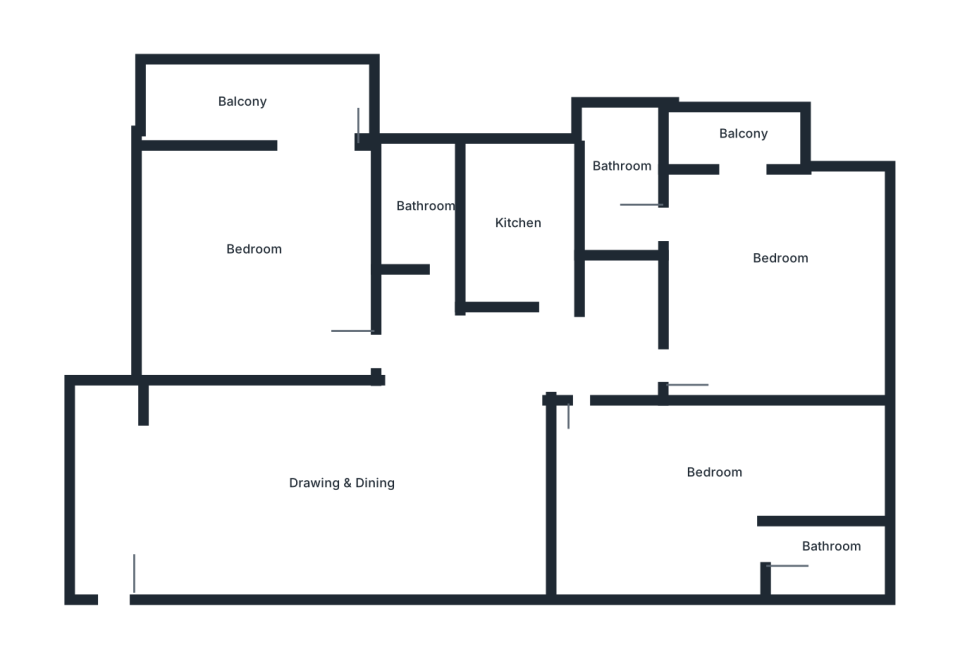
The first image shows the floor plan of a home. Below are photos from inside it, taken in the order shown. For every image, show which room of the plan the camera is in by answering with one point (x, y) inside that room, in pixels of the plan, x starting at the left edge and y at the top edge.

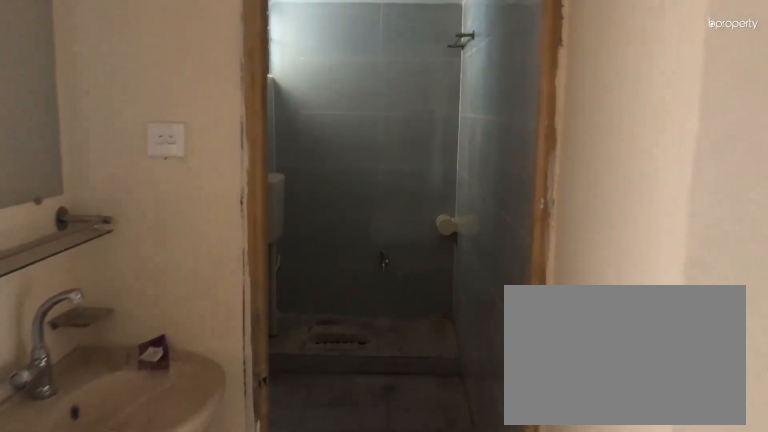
(428, 263)
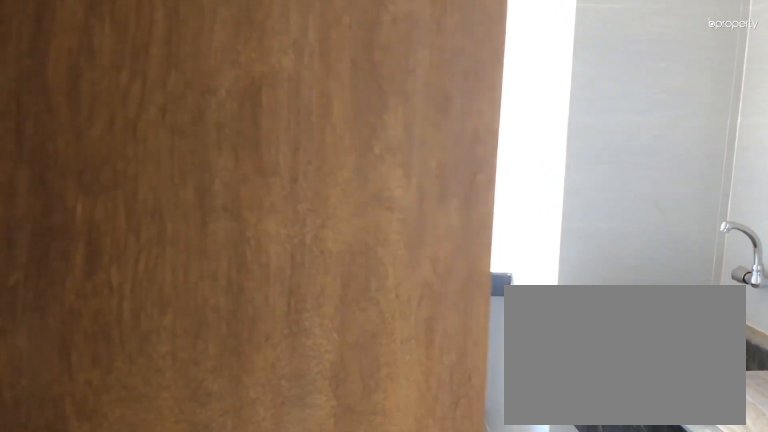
(535, 244)
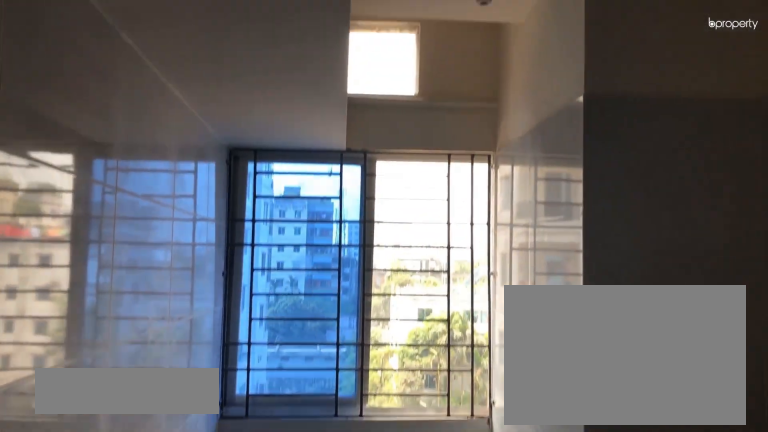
(535, 244)
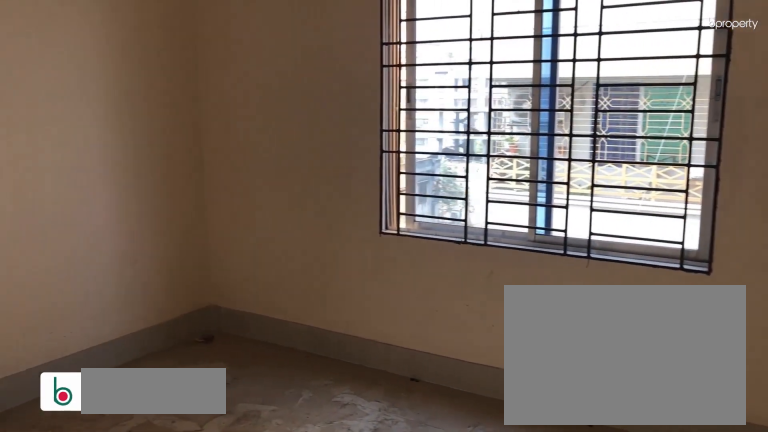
(779, 278)
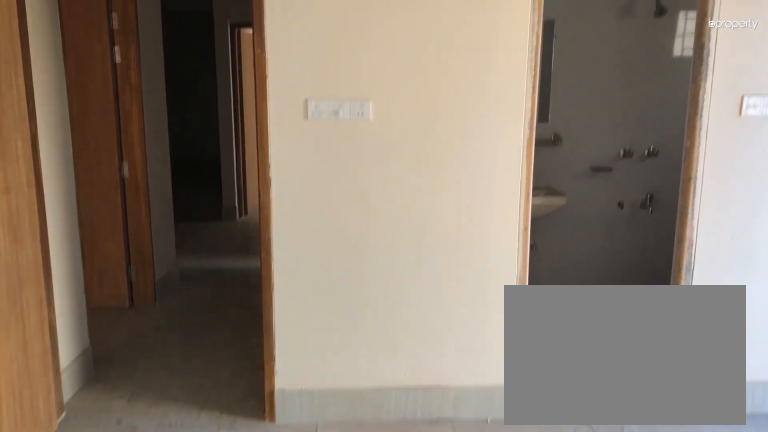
(779, 278)
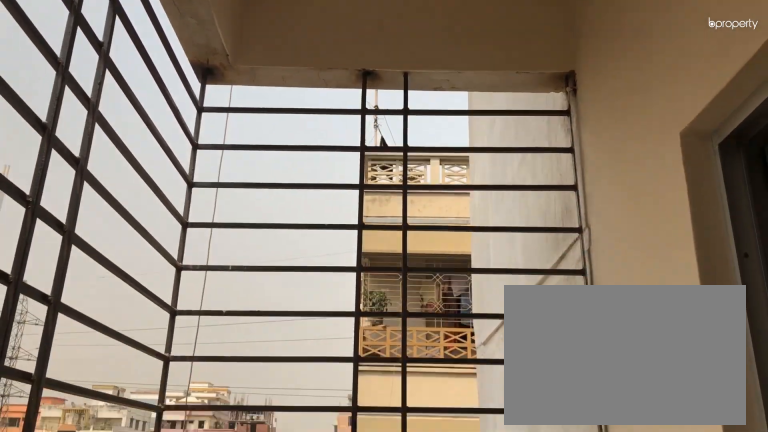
(737, 137)
